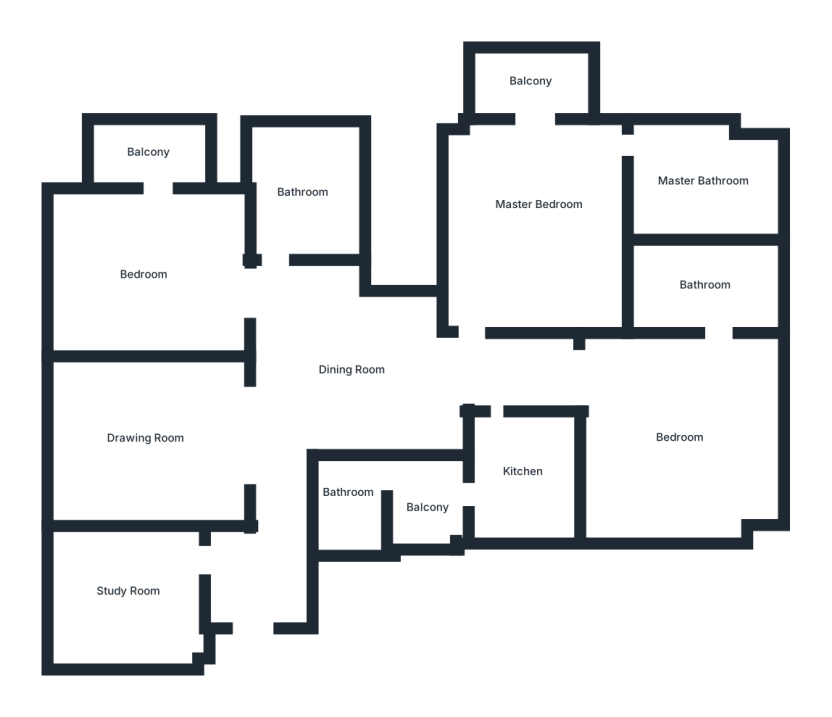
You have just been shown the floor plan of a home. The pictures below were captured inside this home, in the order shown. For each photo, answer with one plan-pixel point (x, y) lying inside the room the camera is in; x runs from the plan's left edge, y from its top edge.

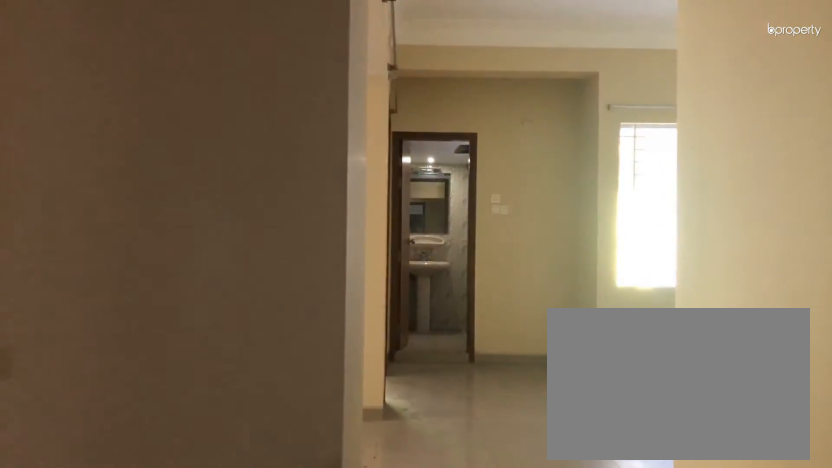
(268, 569)
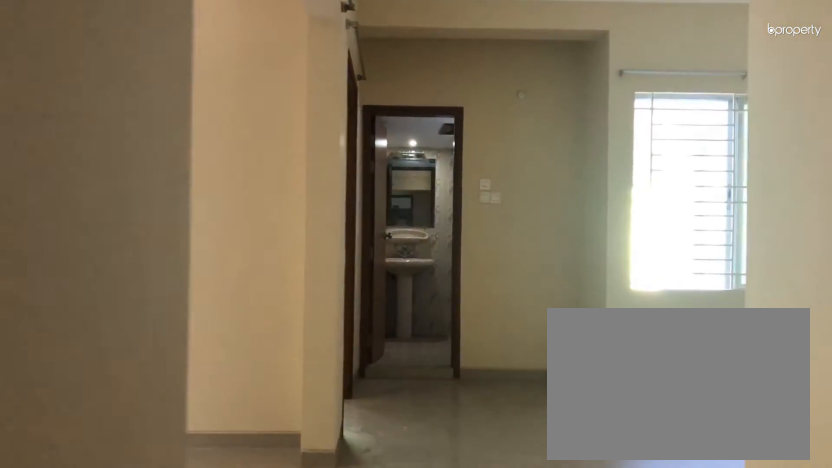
(268, 569)
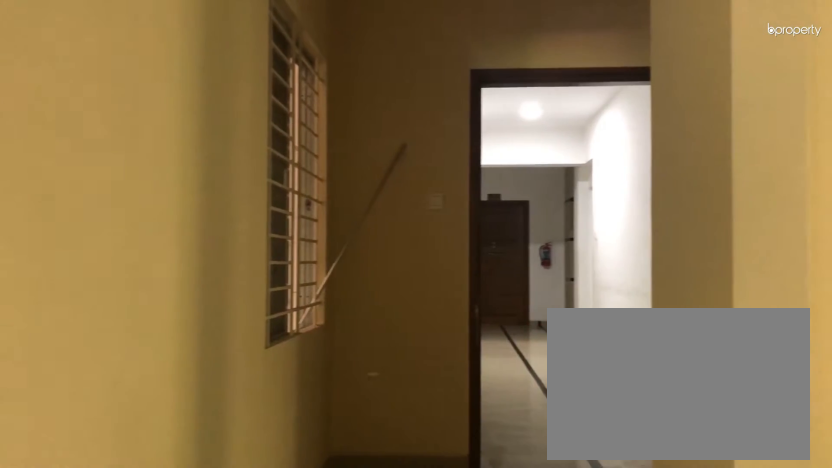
(147, 439)
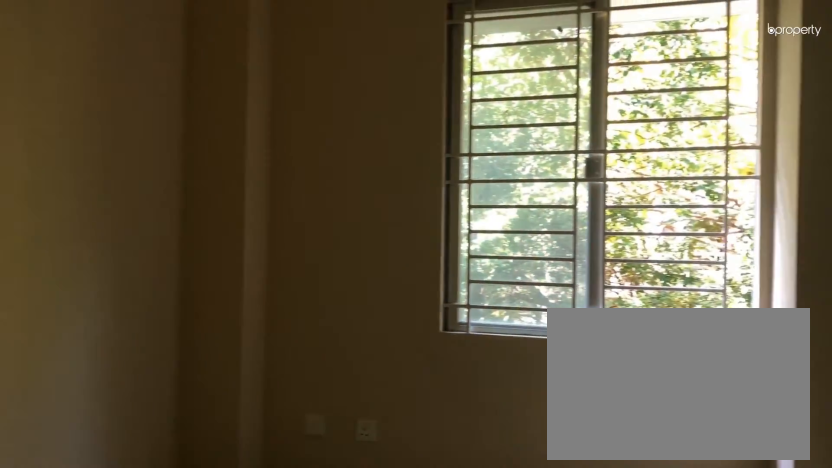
(128, 590)
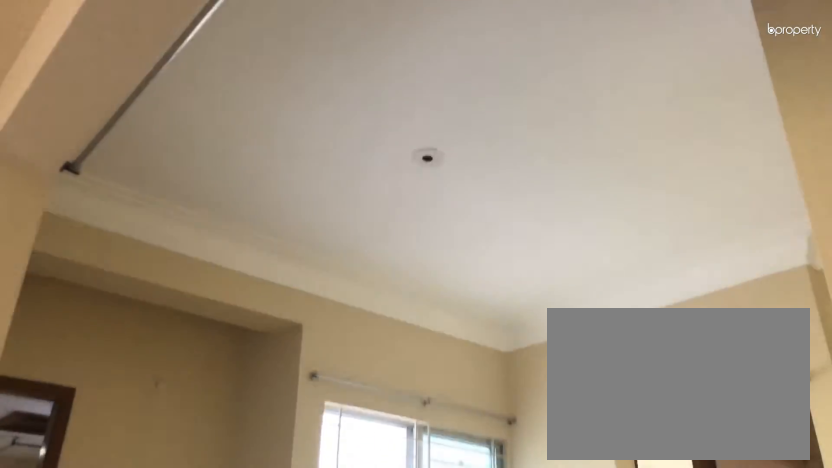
(351, 369)
